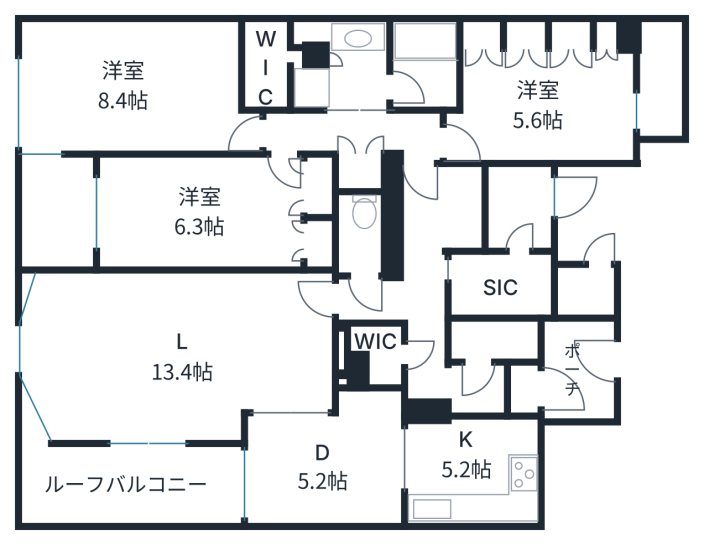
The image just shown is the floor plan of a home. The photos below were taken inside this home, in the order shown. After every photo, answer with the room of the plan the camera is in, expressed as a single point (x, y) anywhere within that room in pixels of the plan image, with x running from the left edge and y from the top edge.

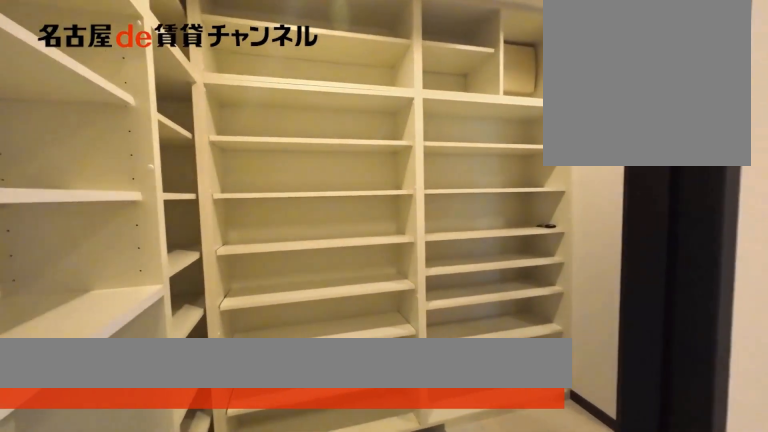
(501, 285)
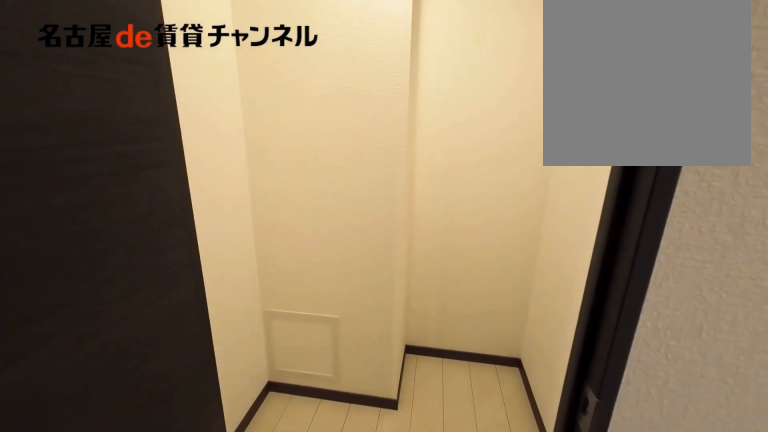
(380, 353)
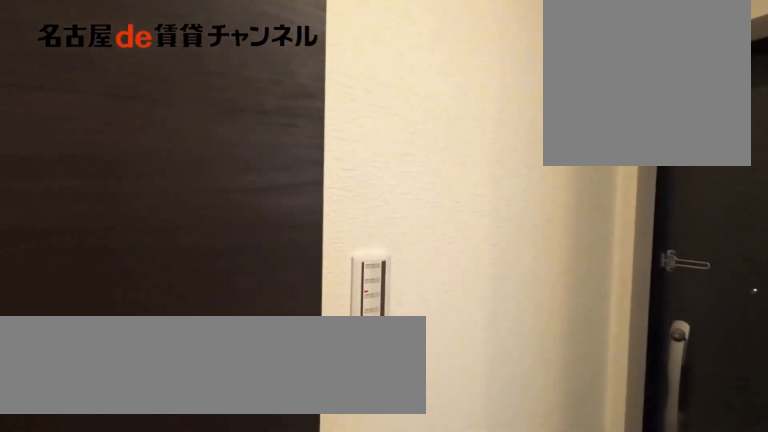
(448, 372)
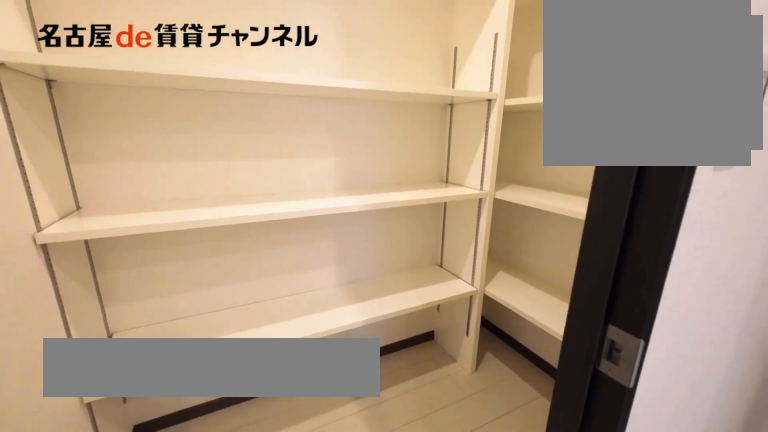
(493, 341)
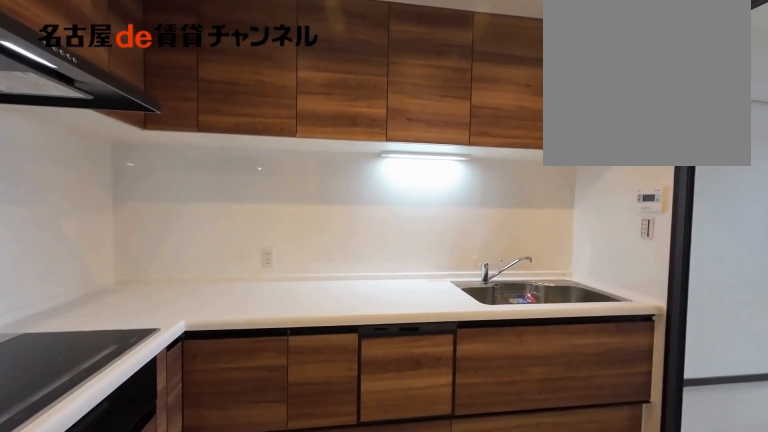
(473, 470)
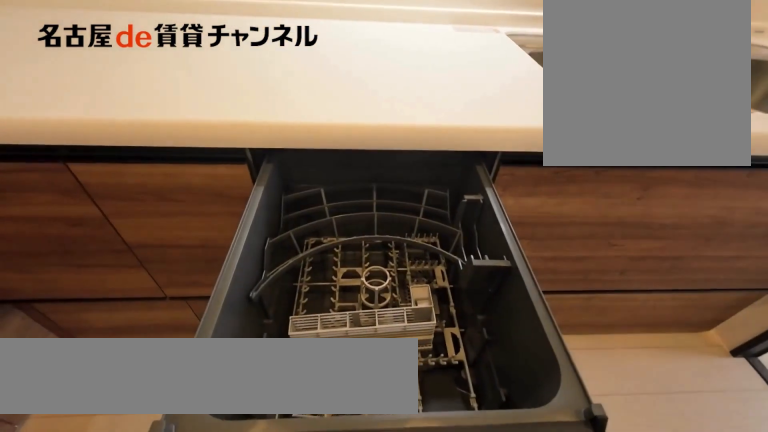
(473, 470)
